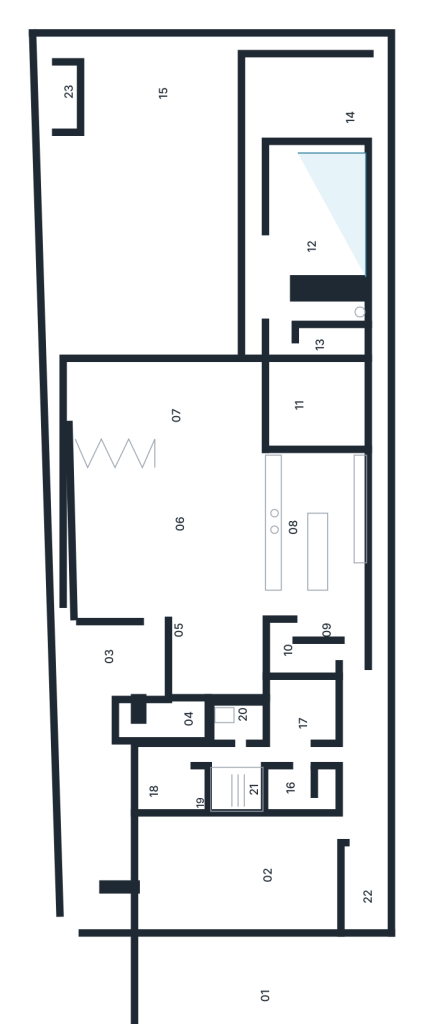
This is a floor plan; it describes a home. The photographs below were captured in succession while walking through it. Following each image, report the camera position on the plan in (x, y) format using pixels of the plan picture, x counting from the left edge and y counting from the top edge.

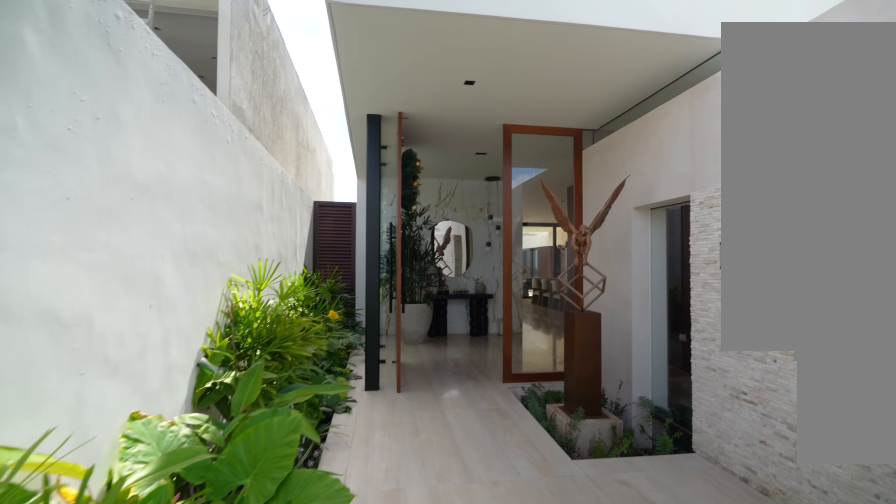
(103, 760)
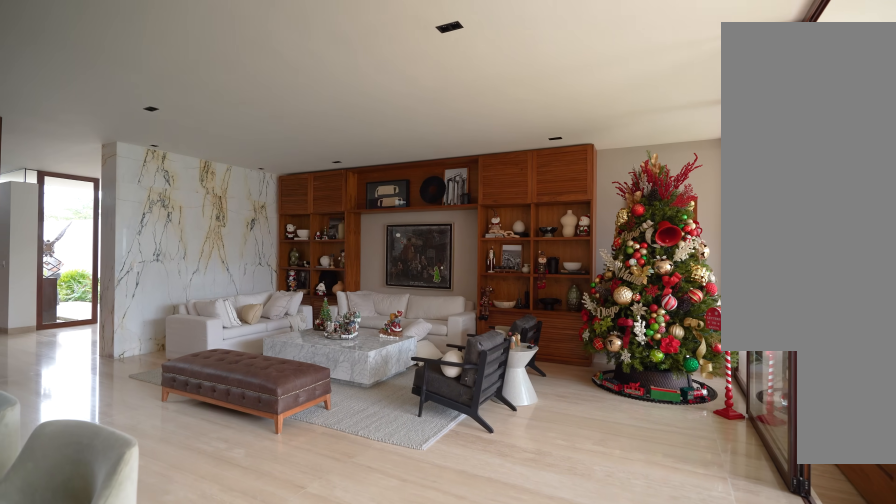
(237, 471)
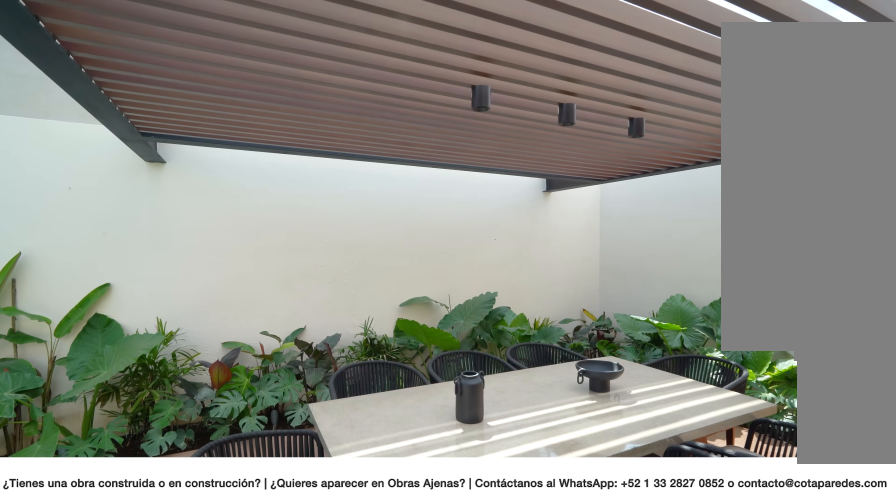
(284, 140)
